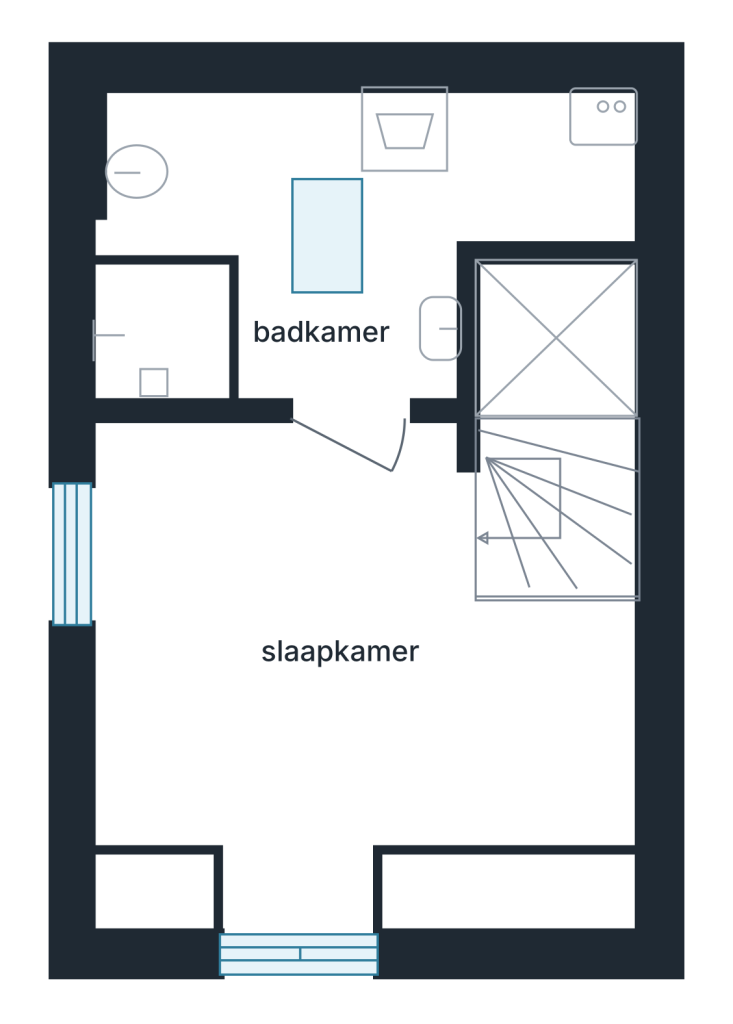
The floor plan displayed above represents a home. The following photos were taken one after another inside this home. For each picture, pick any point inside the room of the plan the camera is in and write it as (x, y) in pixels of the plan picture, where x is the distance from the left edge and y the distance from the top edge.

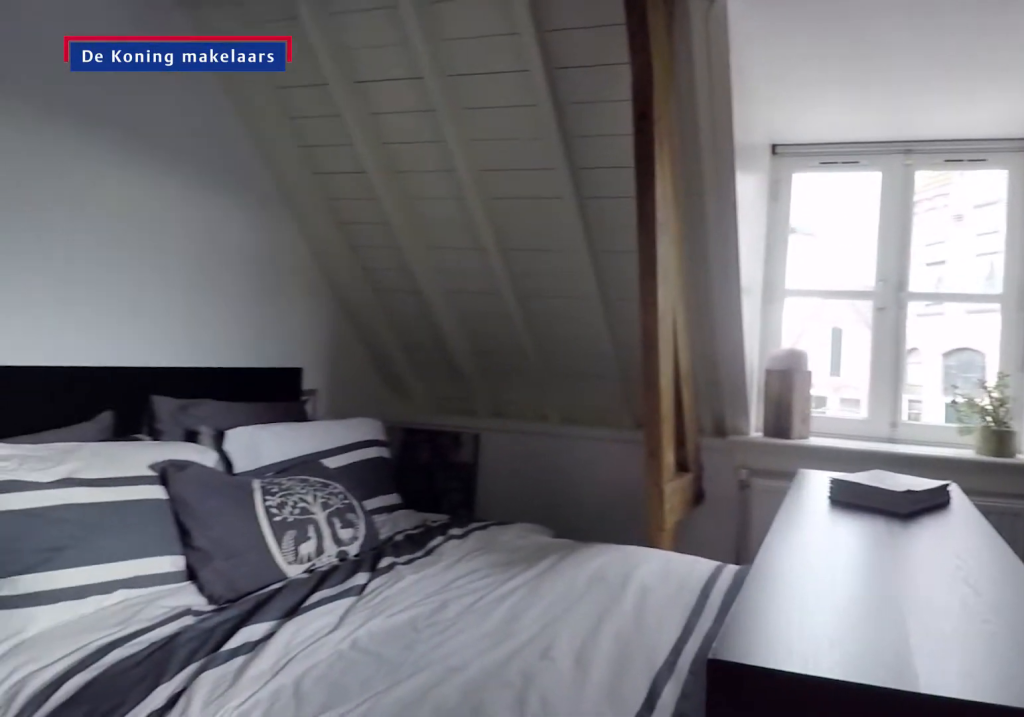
(309, 902)
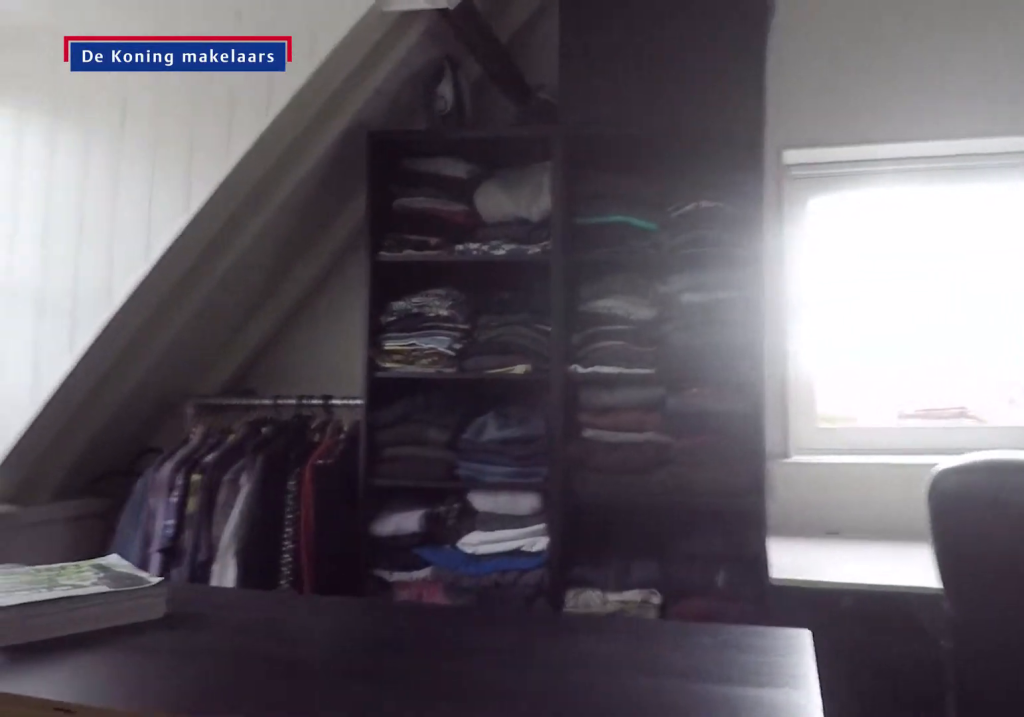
(309, 902)
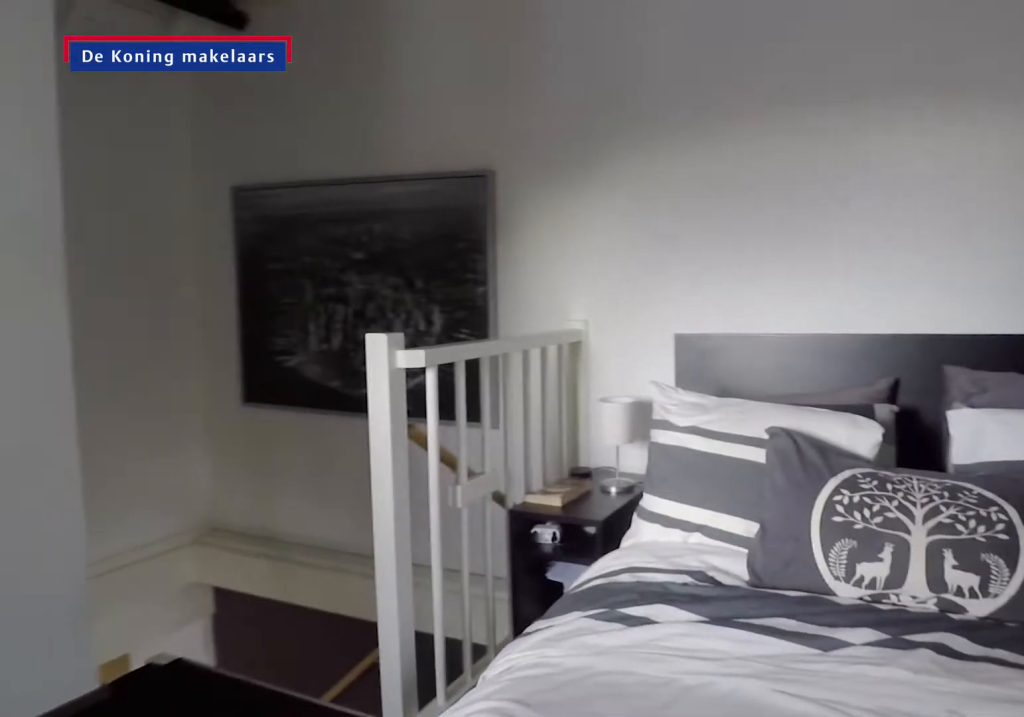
(309, 902)
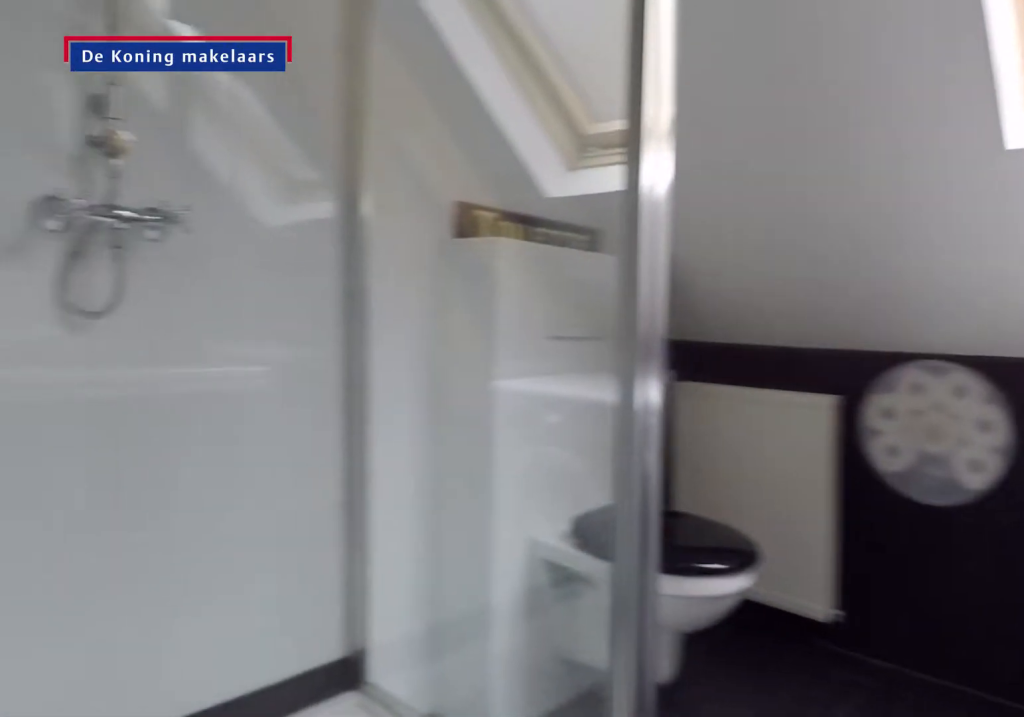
(329, 260)
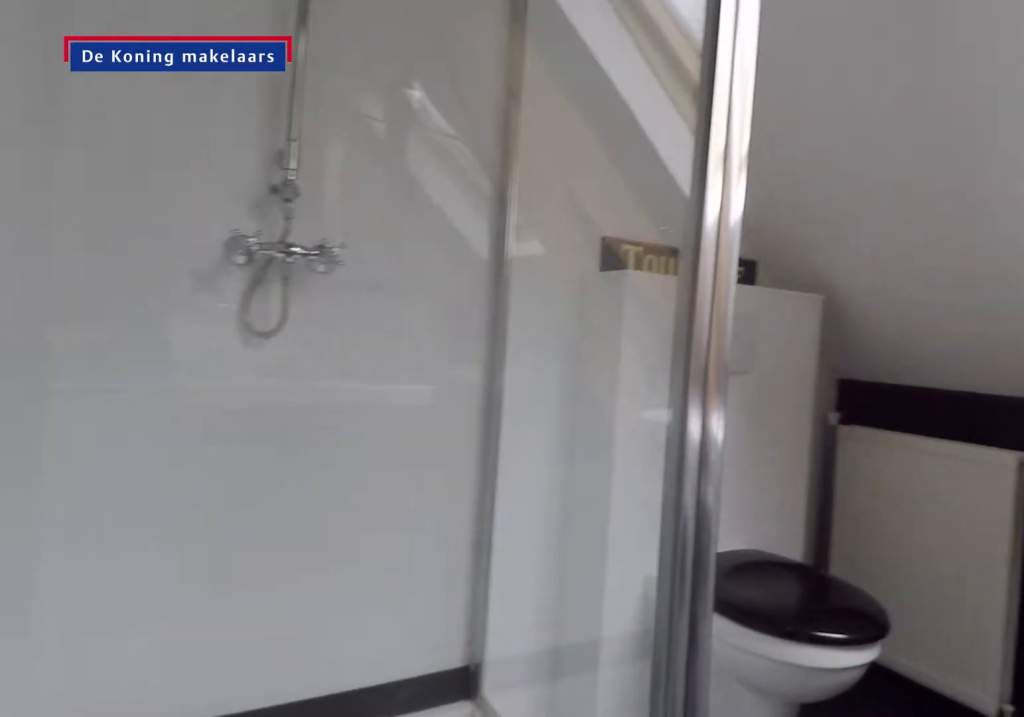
(329, 260)
